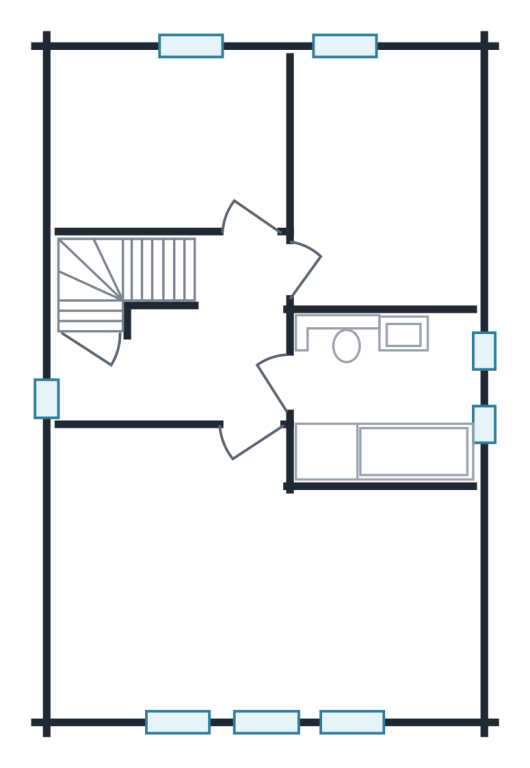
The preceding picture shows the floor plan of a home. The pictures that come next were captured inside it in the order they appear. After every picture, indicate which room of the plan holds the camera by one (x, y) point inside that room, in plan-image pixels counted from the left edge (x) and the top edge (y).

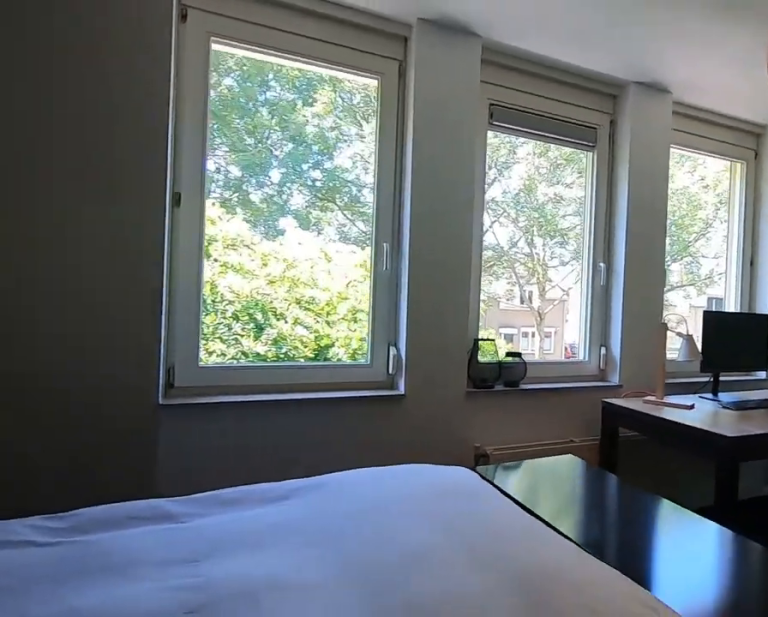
(252, 583)
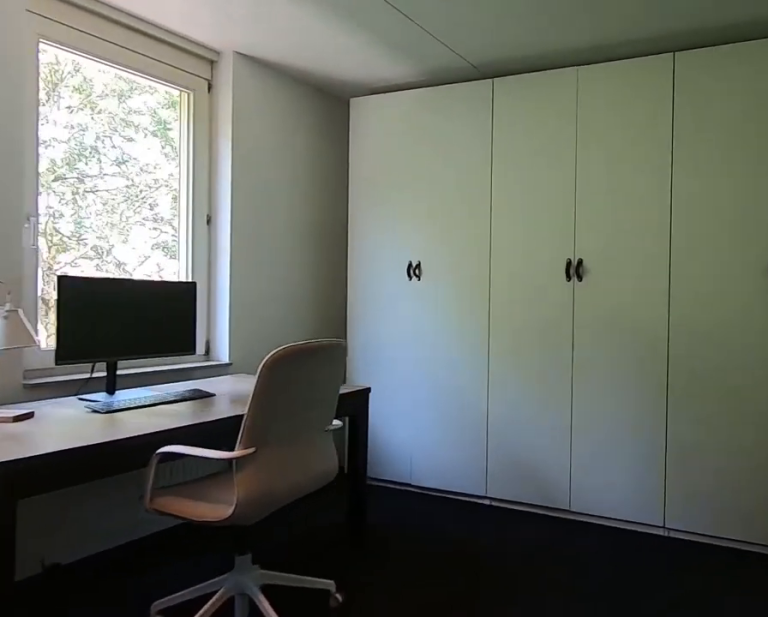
(252, 583)
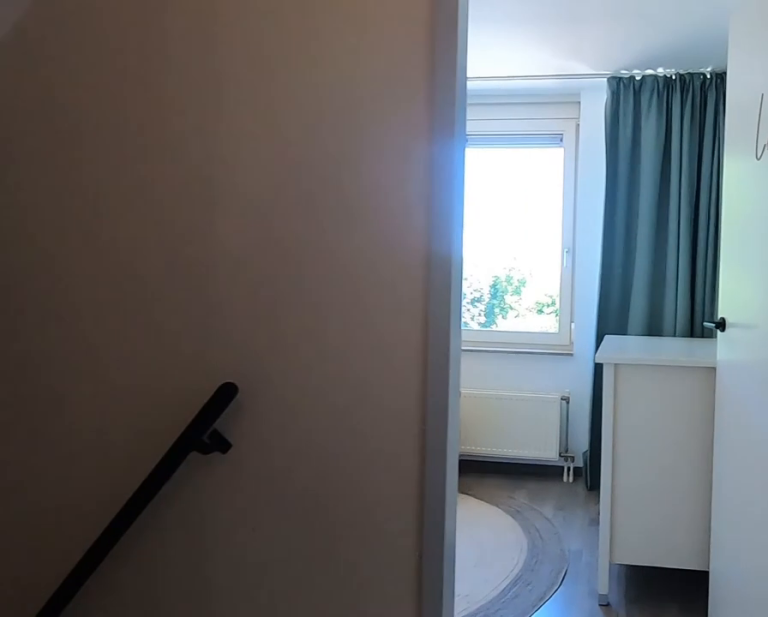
(191, 347)
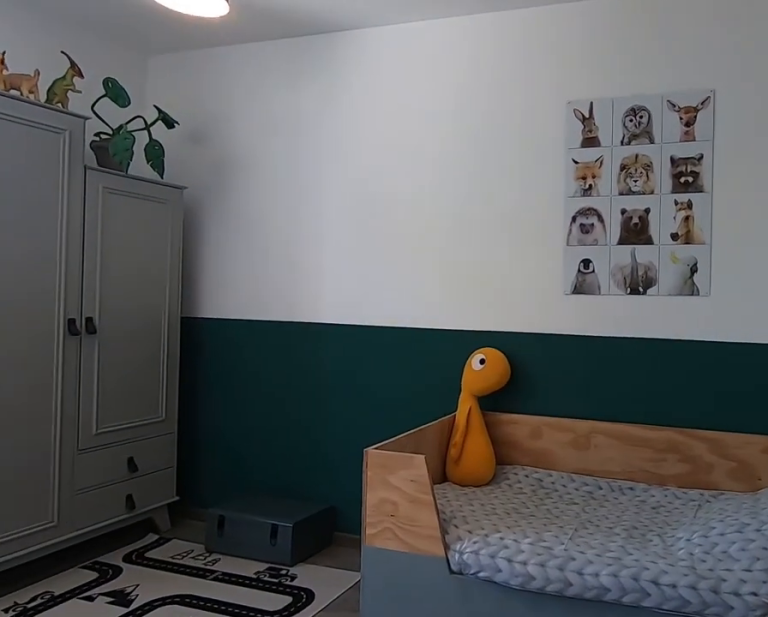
(382, 180)
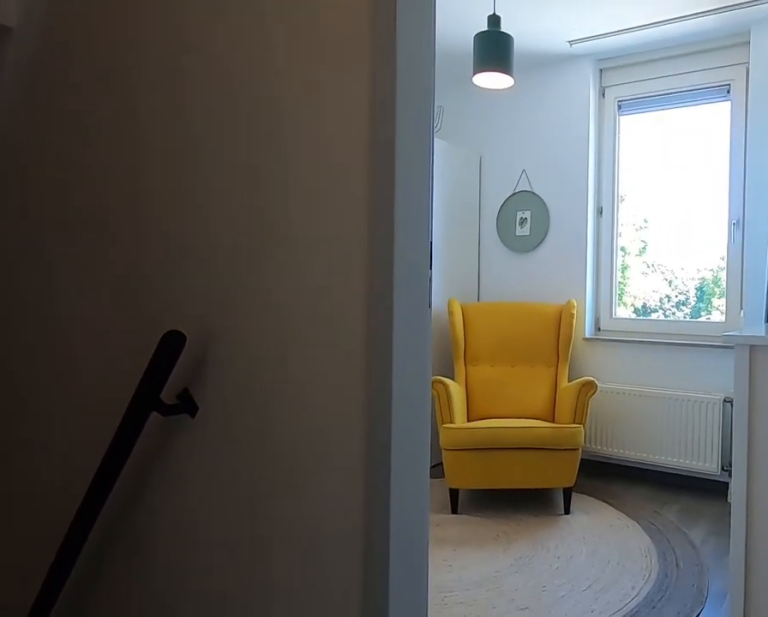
(191, 347)
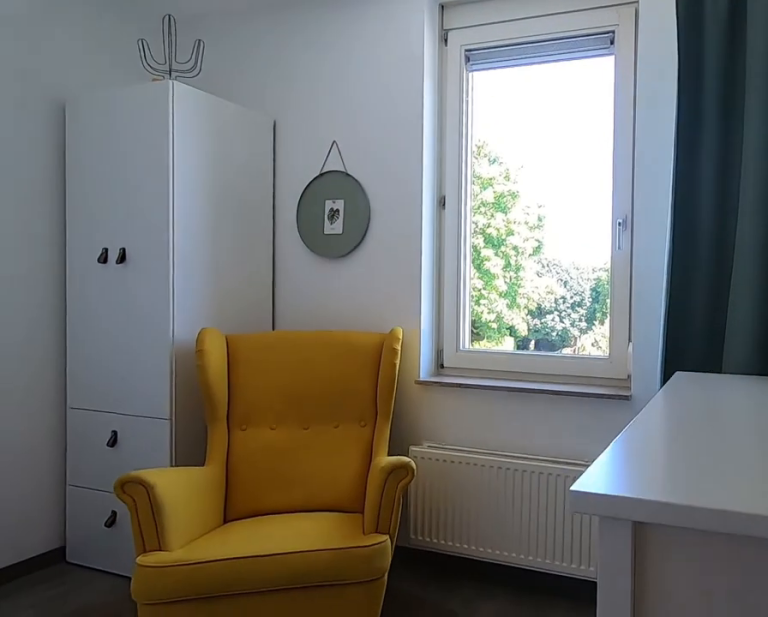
(172, 143)
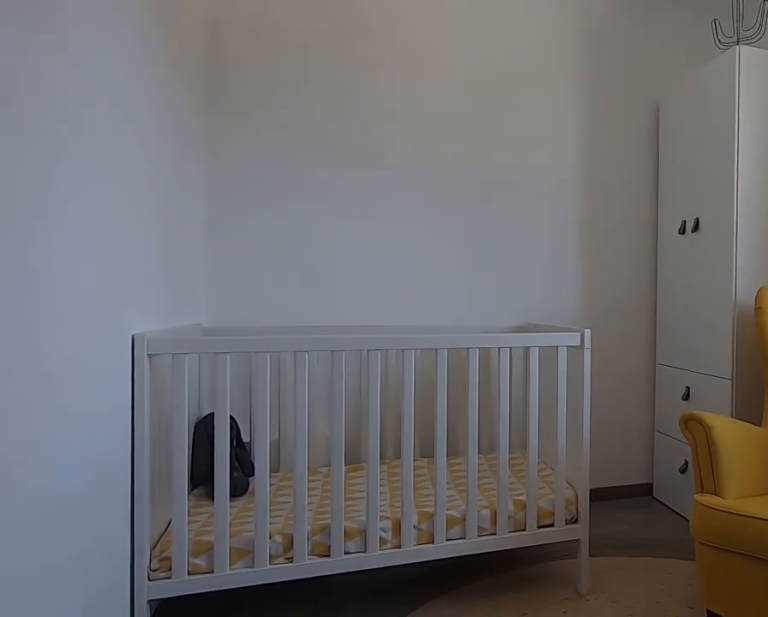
(172, 143)
